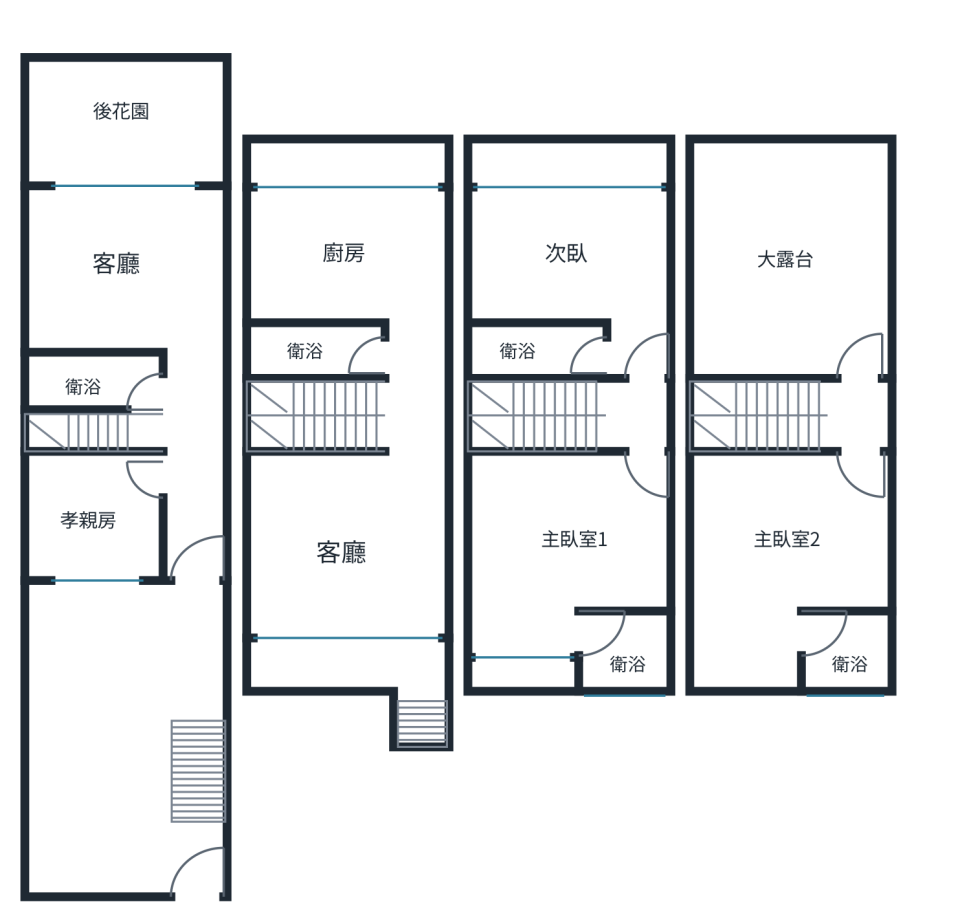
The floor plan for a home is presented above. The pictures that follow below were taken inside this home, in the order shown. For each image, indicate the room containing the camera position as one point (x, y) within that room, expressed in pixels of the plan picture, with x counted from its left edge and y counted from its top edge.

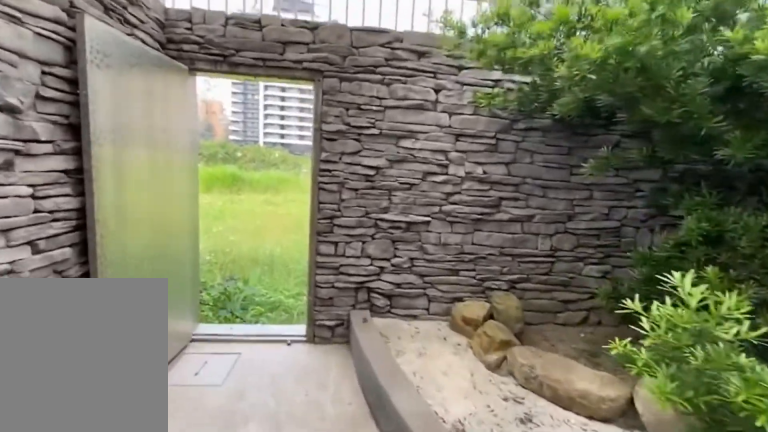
(101, 147)
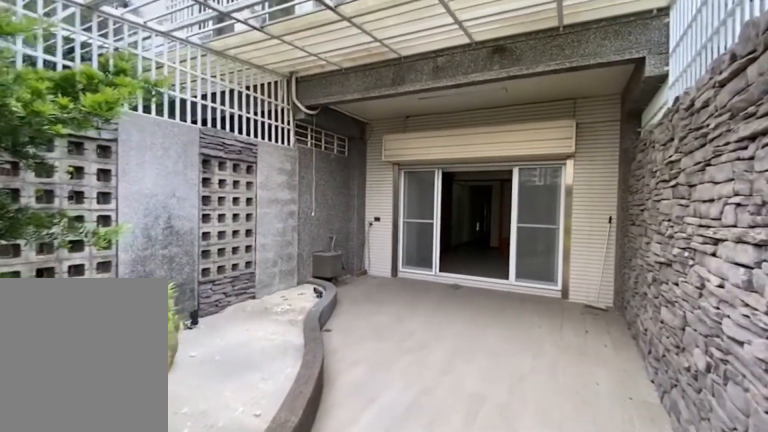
(103, 147)
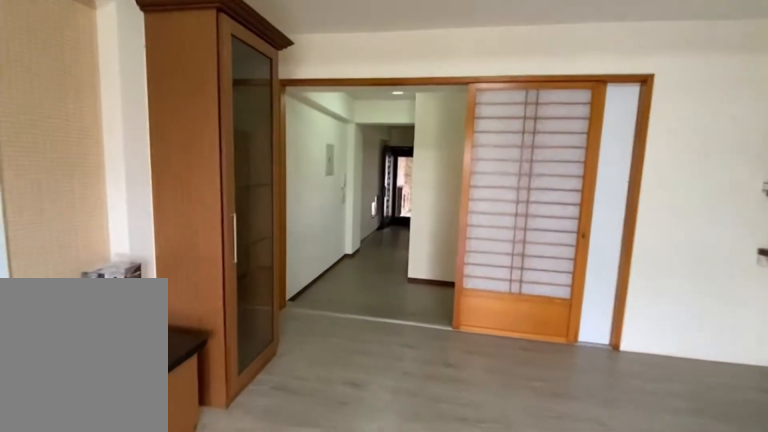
(101, 291)
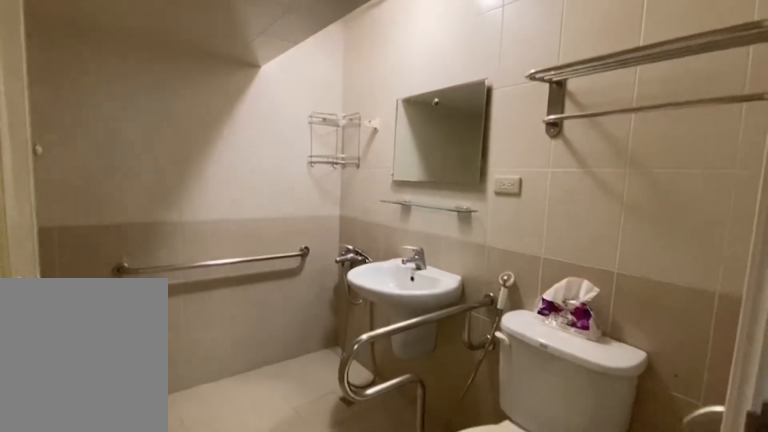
(102, 365)
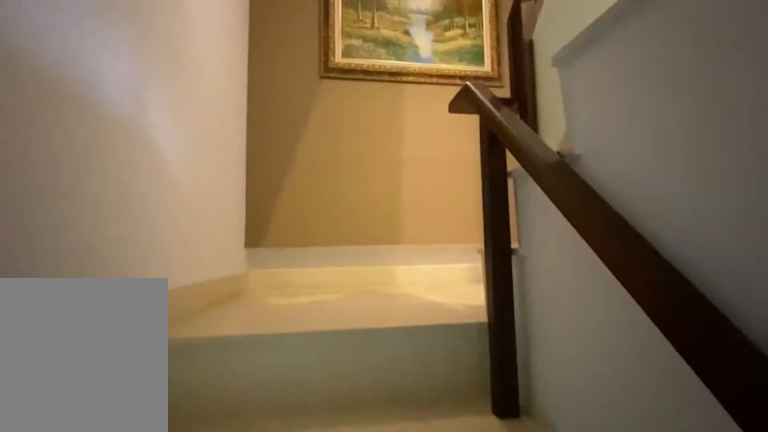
(101, 431)
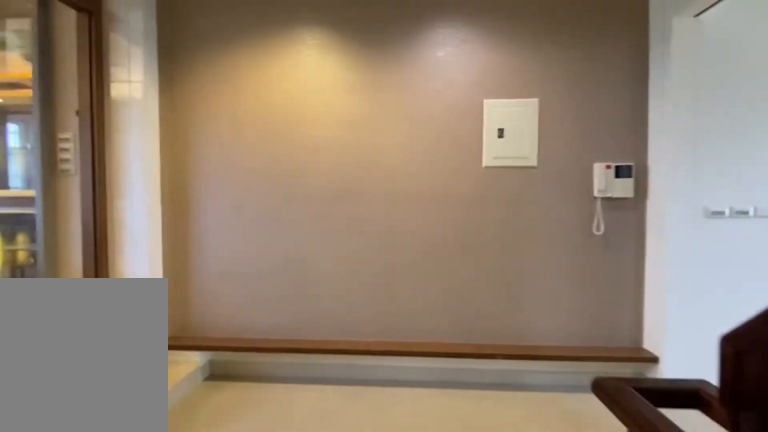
(329, 396)
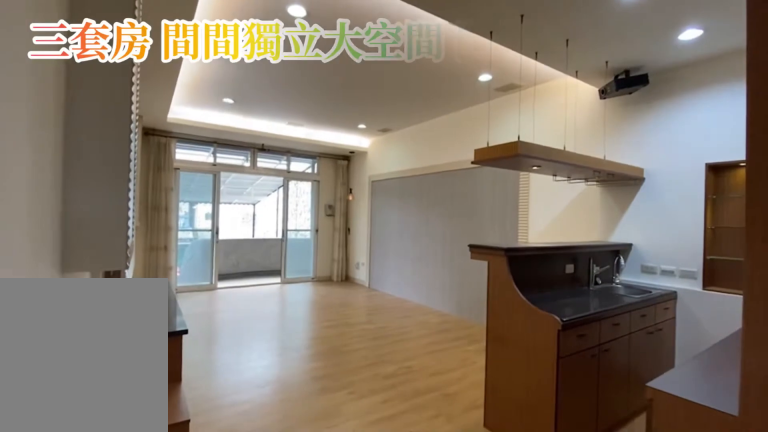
(356, 553)
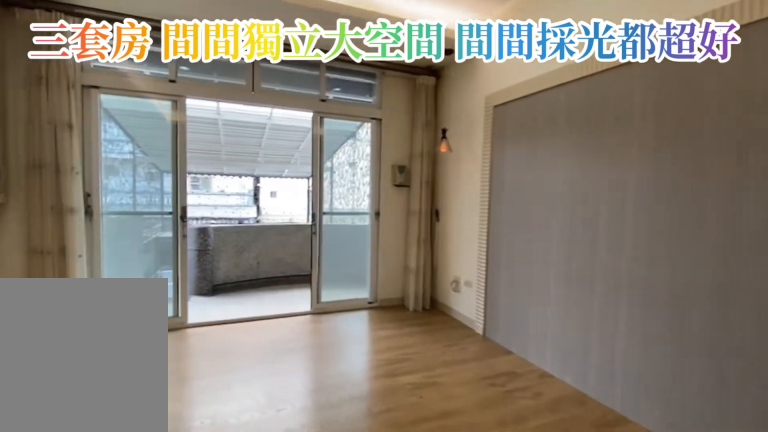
(355, 553)
